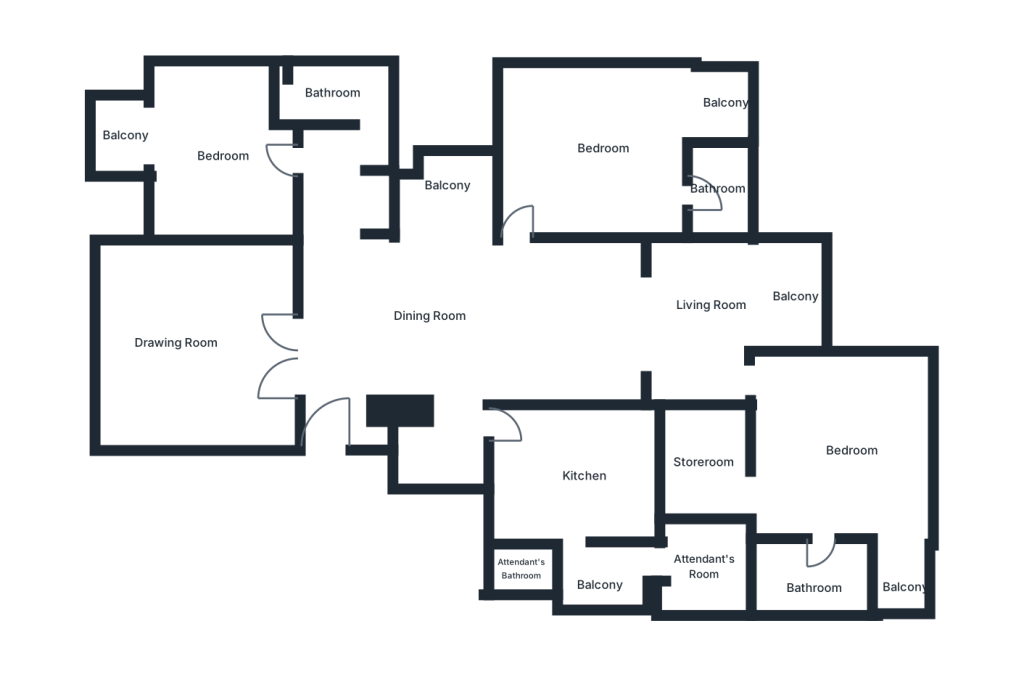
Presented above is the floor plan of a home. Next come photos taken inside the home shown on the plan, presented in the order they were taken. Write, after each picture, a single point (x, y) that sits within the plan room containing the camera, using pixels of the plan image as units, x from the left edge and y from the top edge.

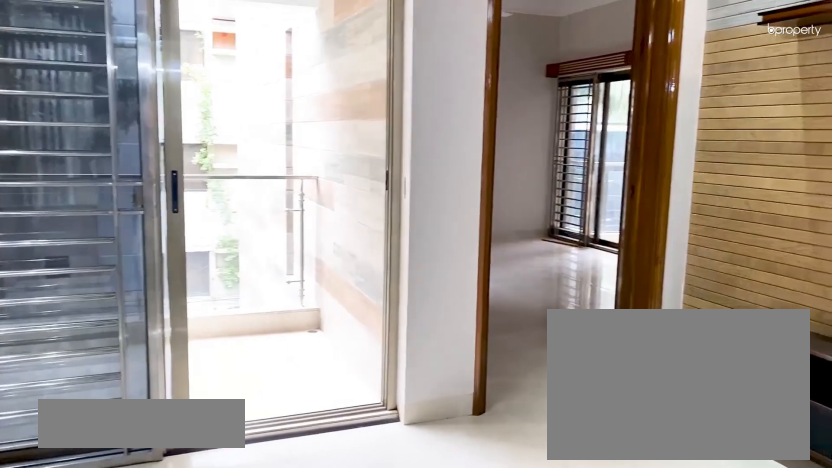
(690, 309)
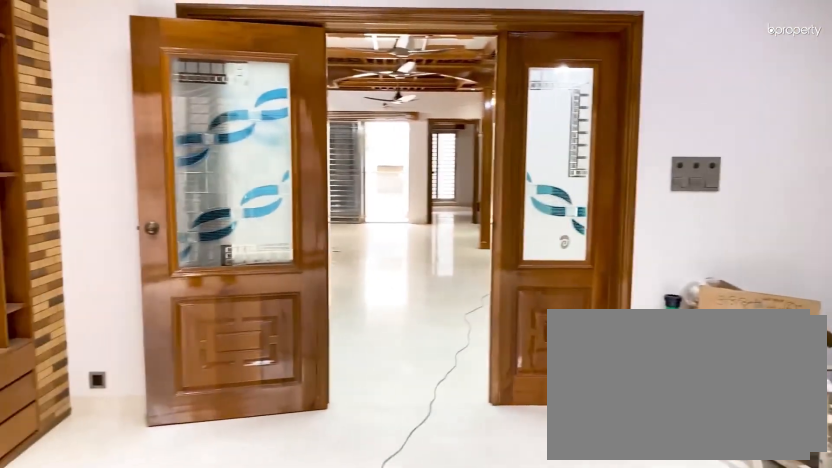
(177, 339)
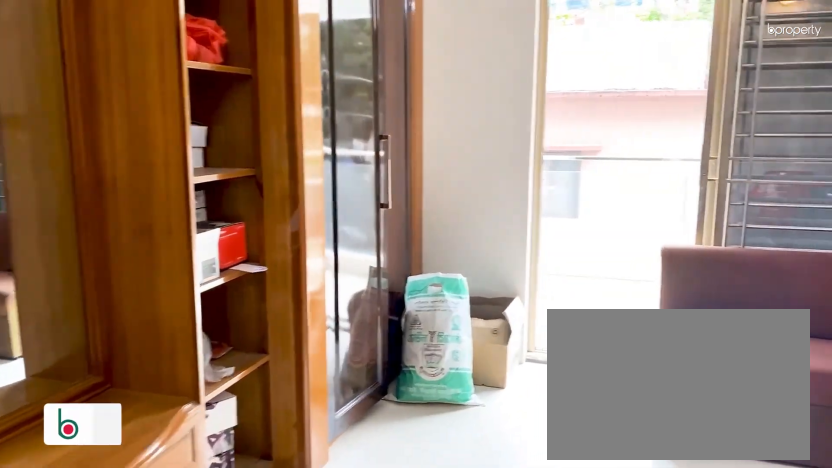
(289, 149)
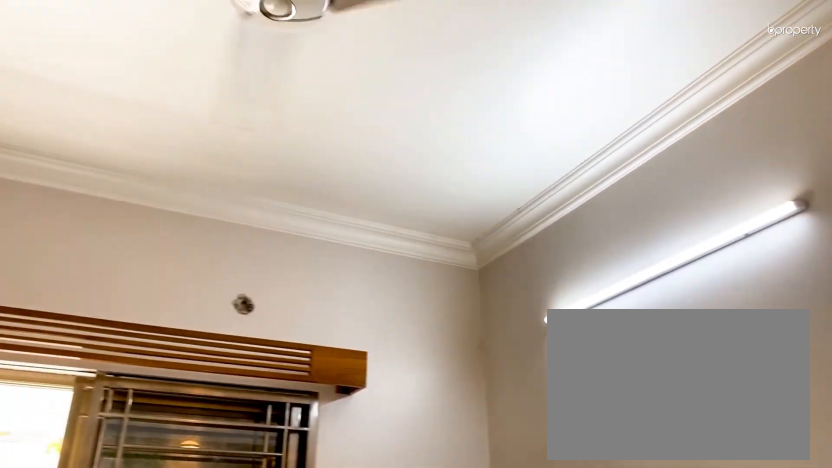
(223, 146)
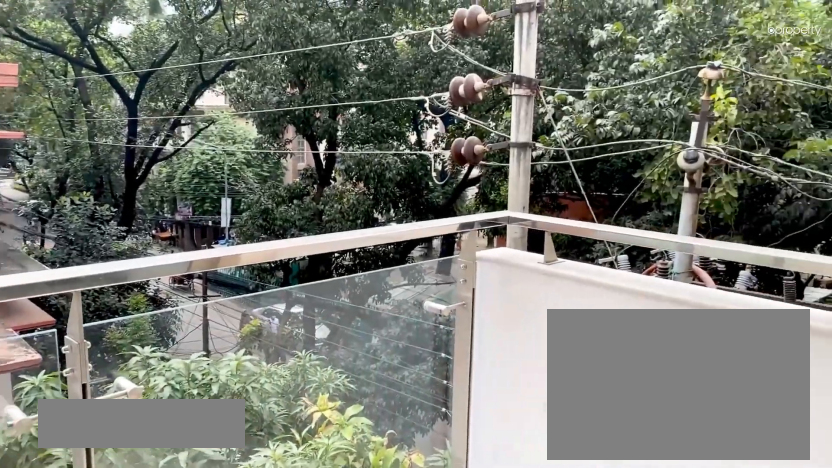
(120, 142)
